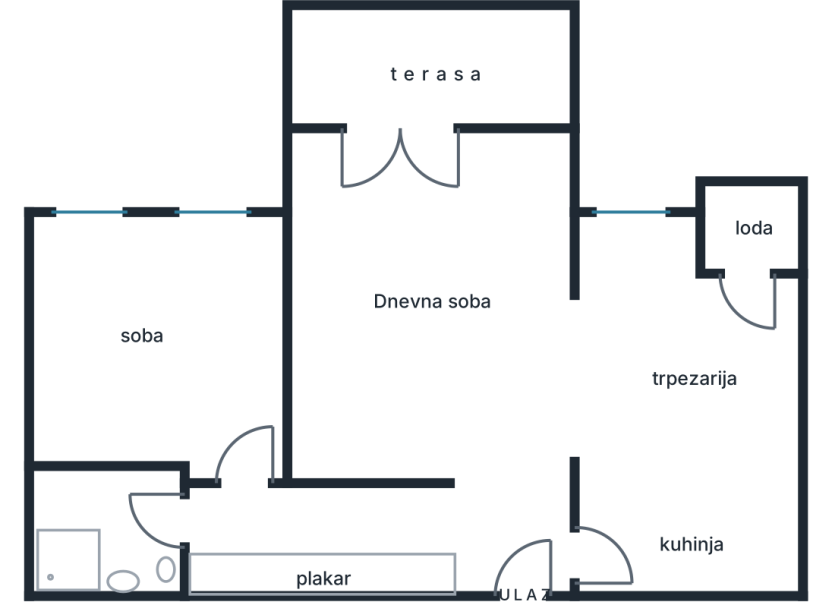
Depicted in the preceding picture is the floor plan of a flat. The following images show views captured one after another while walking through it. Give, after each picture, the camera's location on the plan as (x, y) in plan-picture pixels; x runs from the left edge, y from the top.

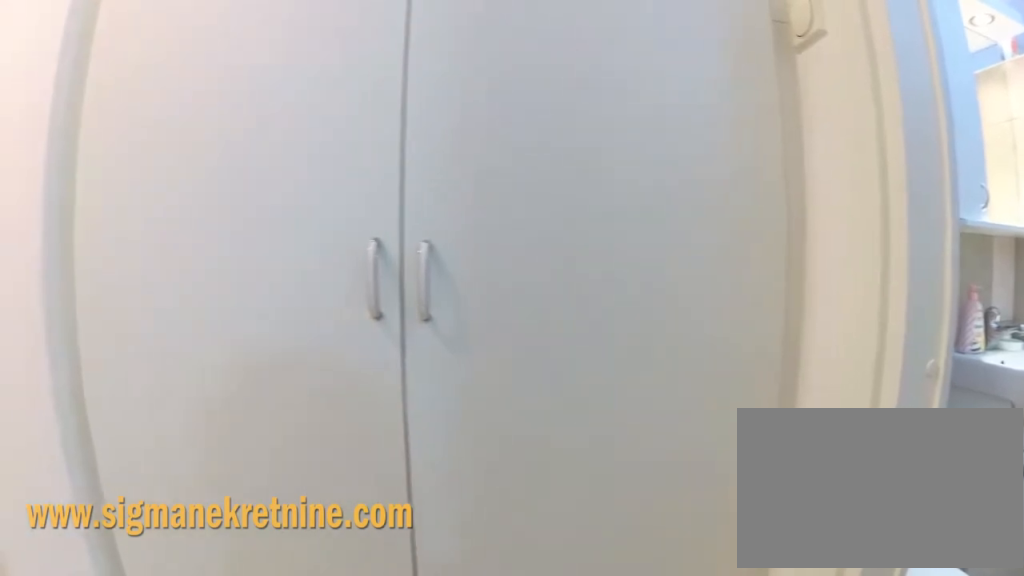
(209, 492)
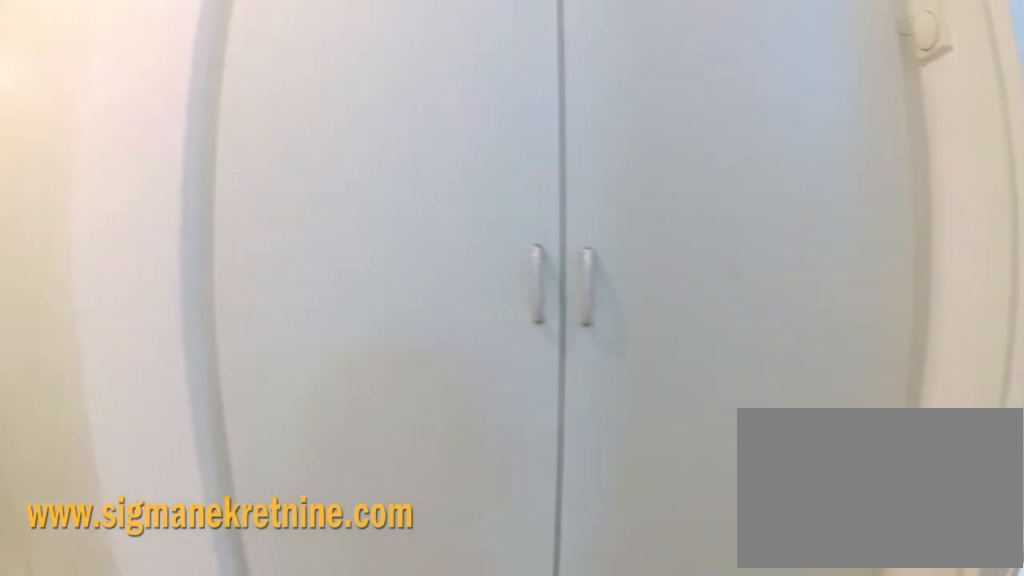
(207, 493)
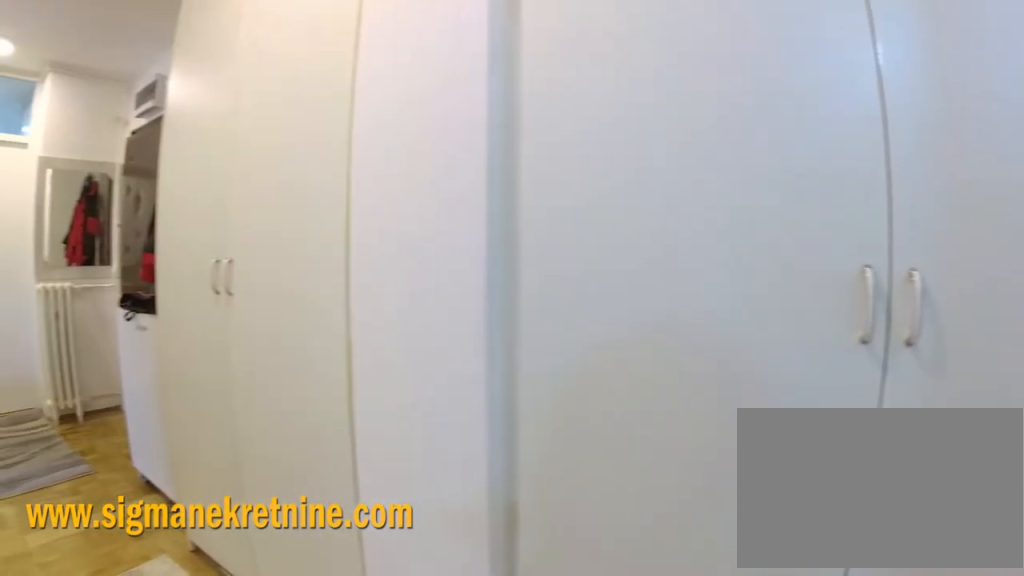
(202, 498)
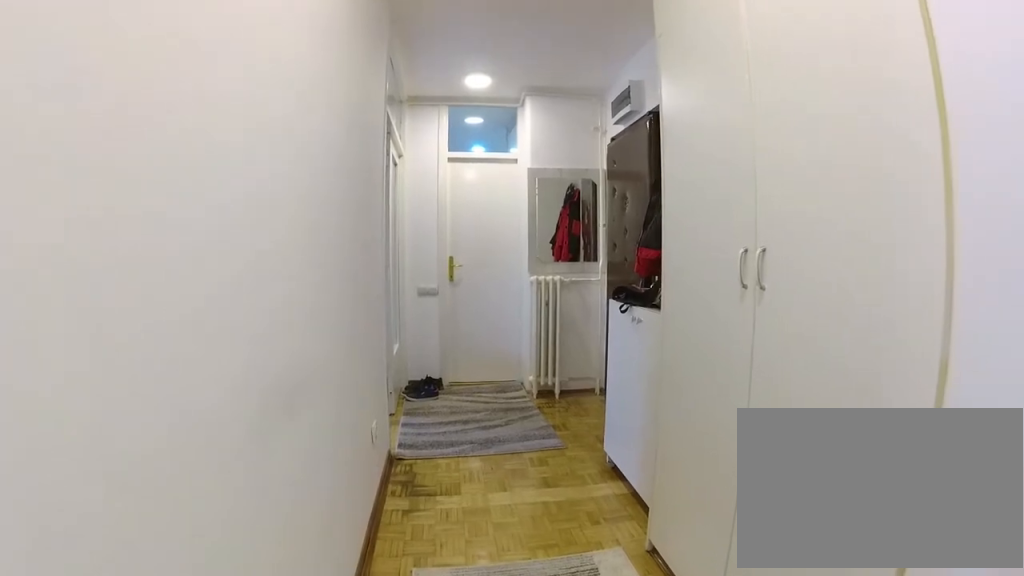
(201, 515)
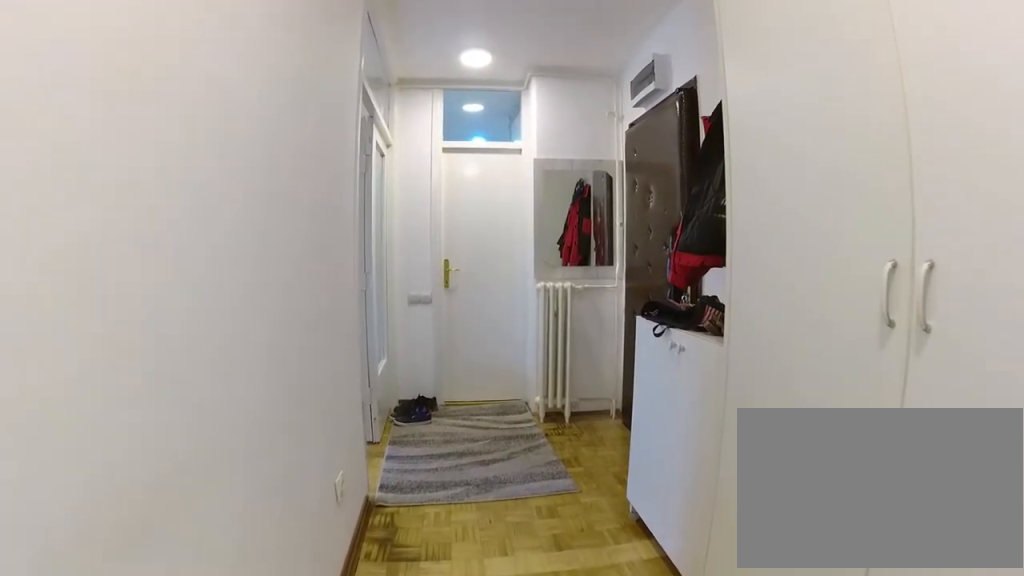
(239, 514)
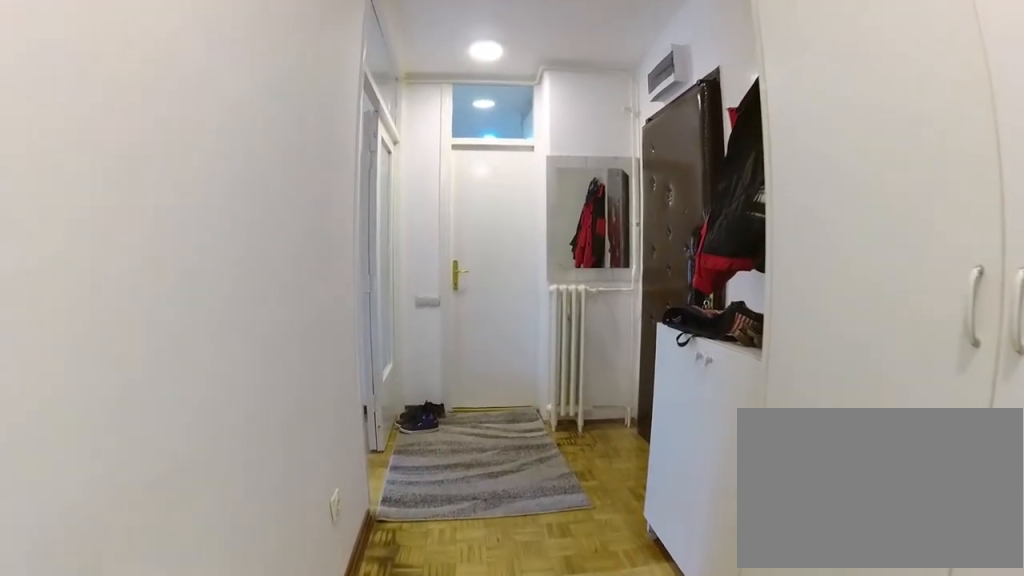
(253, 514)
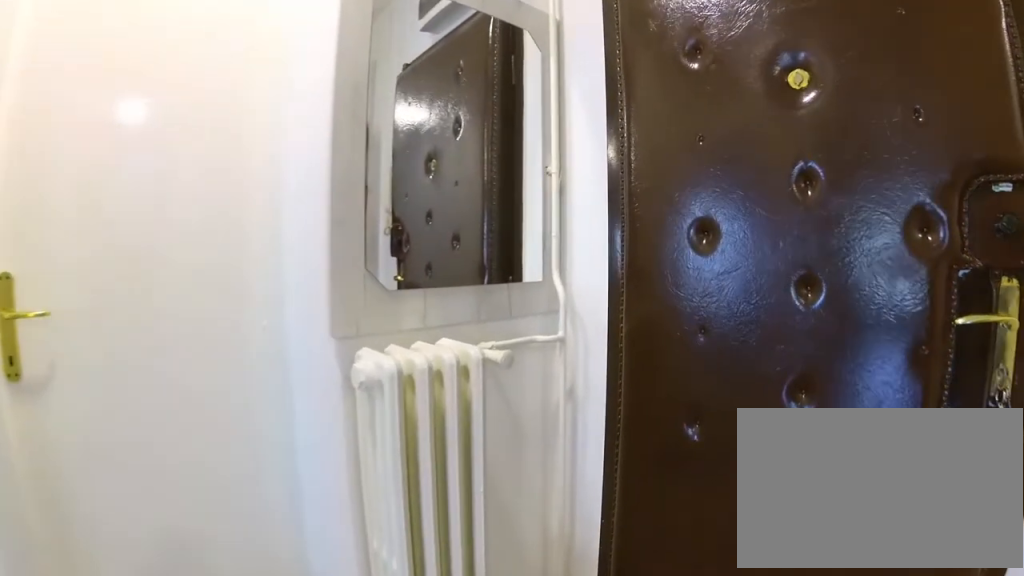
(455, 508)
